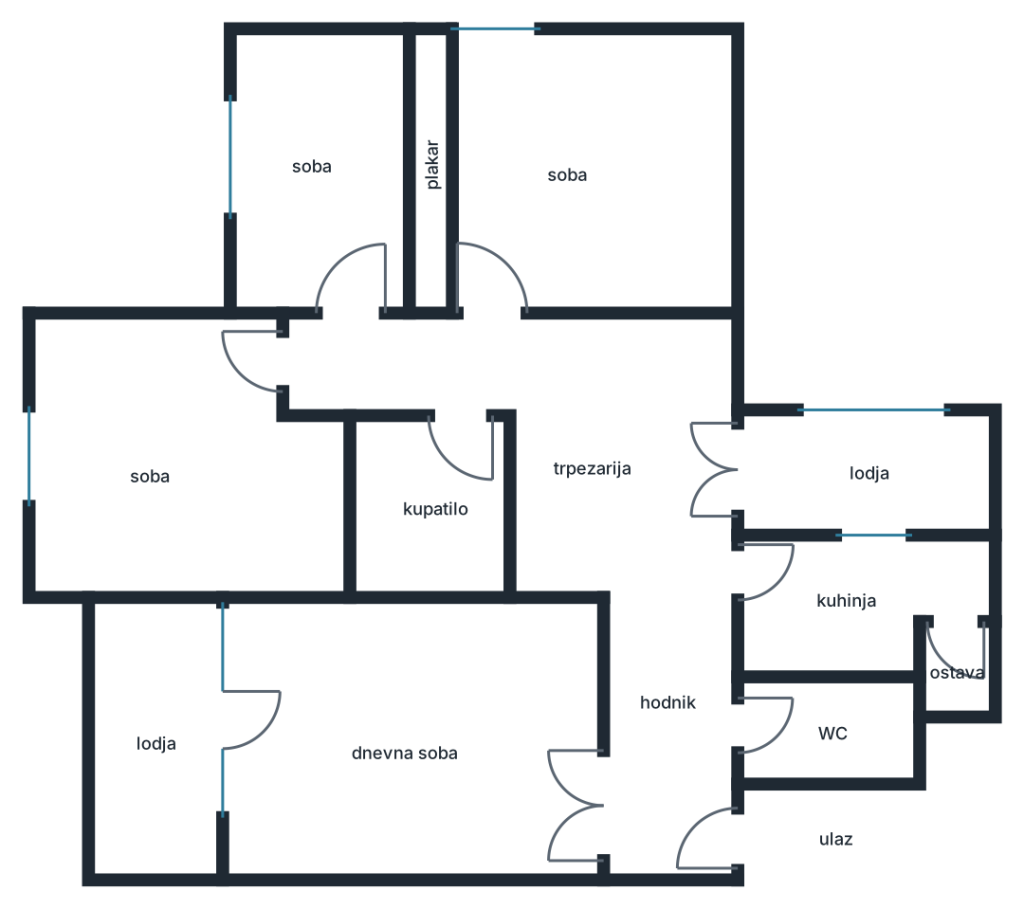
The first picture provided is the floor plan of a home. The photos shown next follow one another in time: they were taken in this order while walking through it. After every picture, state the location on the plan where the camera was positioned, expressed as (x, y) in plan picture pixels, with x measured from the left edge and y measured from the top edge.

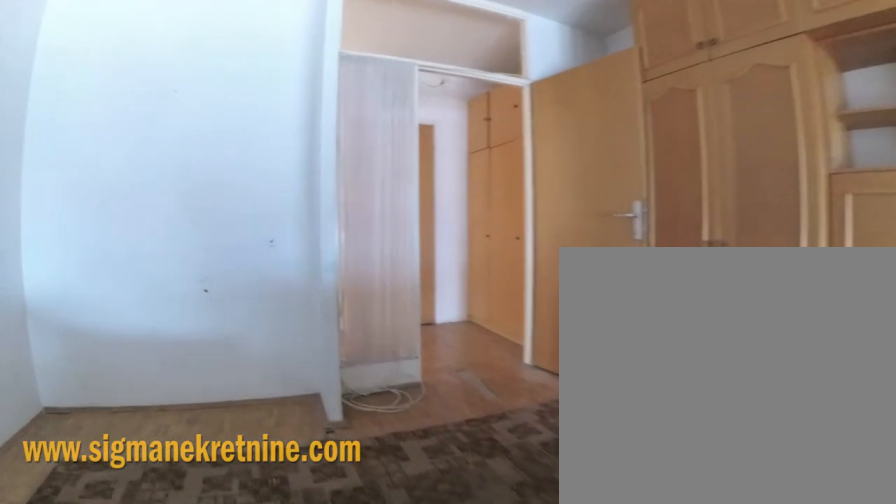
(375, 719)
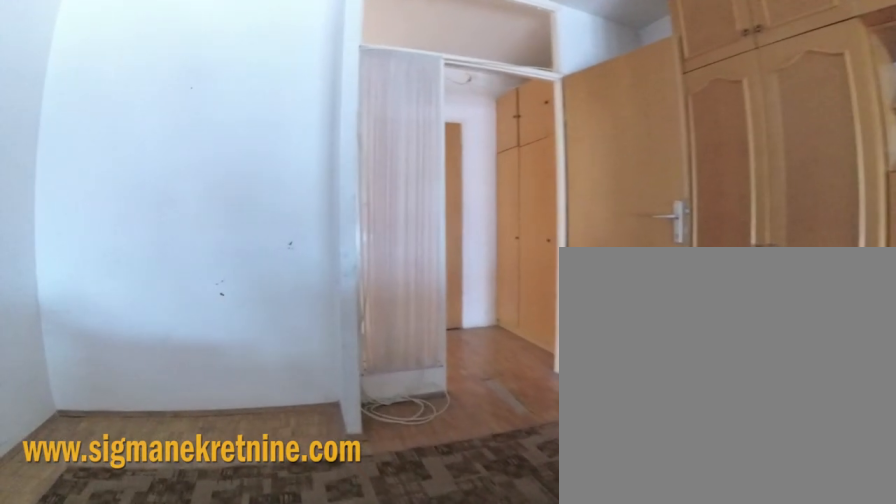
(380, 725)
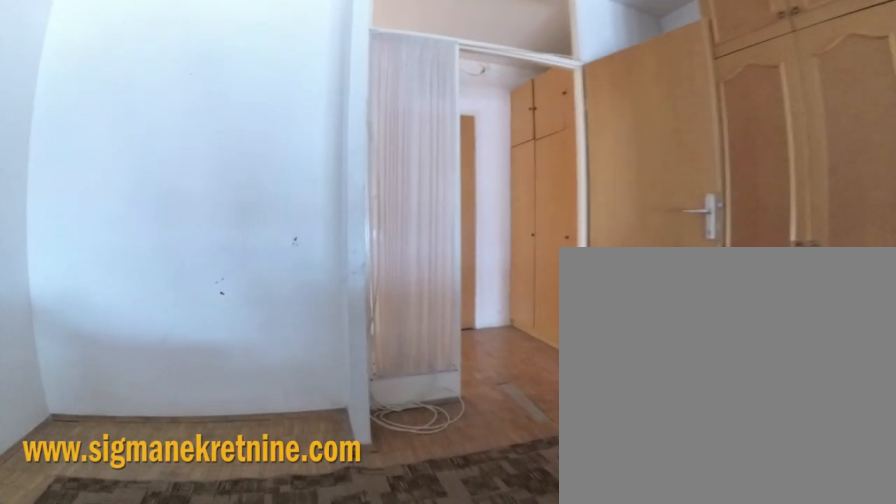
(392, 731)
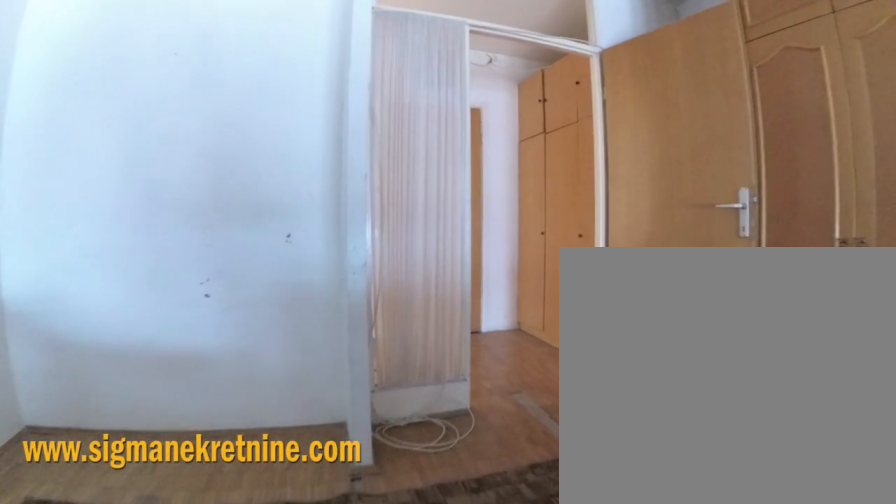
(407, 737)
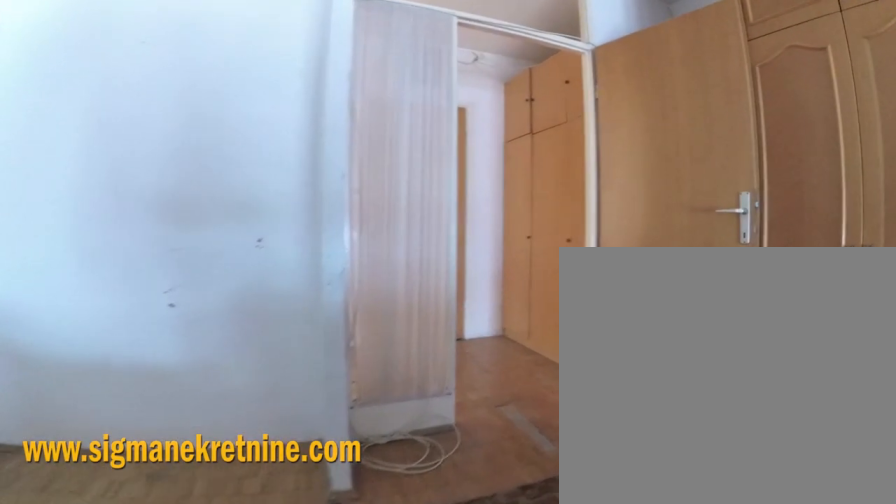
(419, 744)
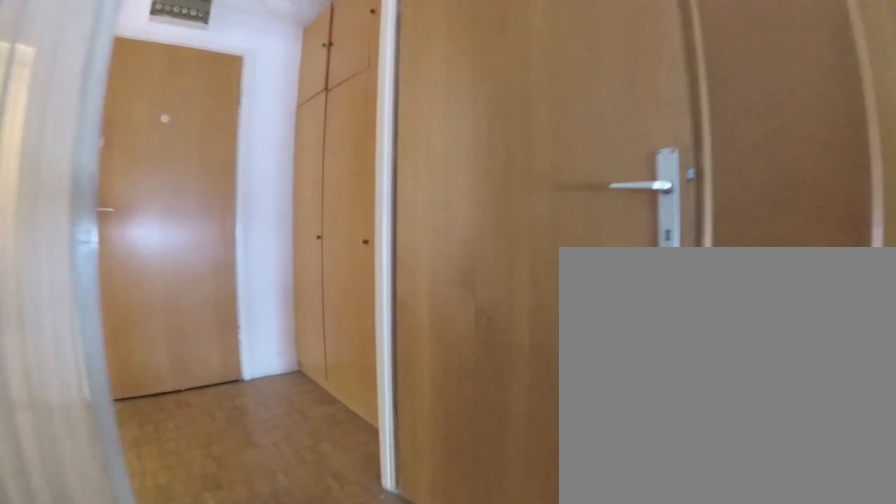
(534, 791)
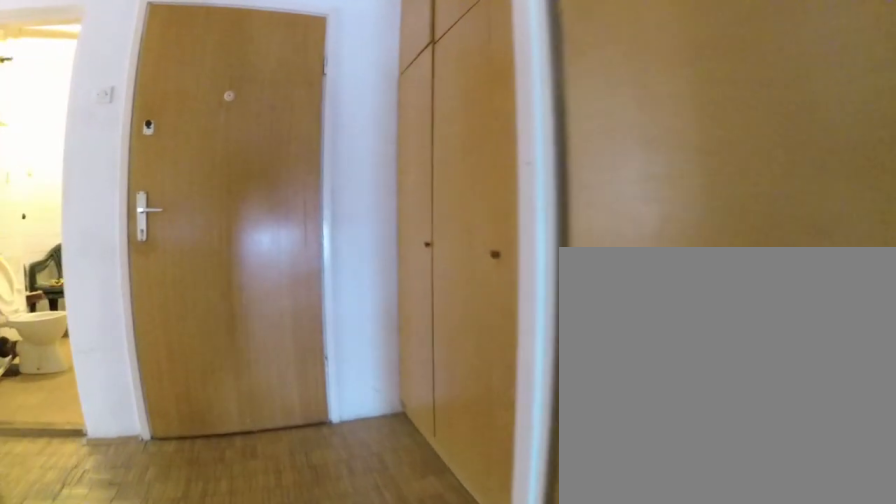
(594, 804)
